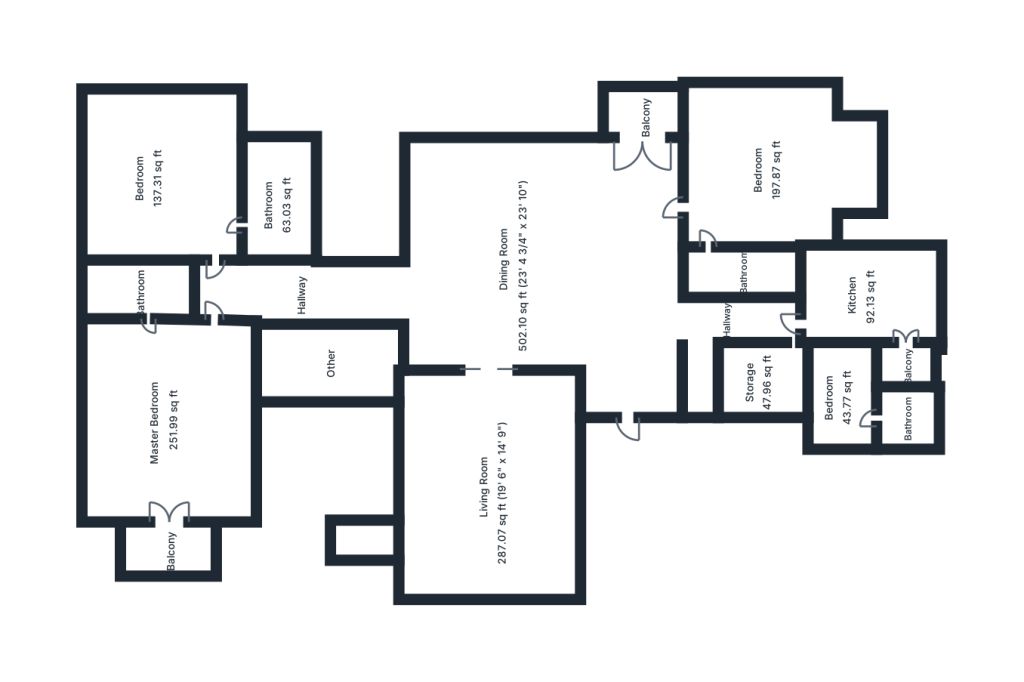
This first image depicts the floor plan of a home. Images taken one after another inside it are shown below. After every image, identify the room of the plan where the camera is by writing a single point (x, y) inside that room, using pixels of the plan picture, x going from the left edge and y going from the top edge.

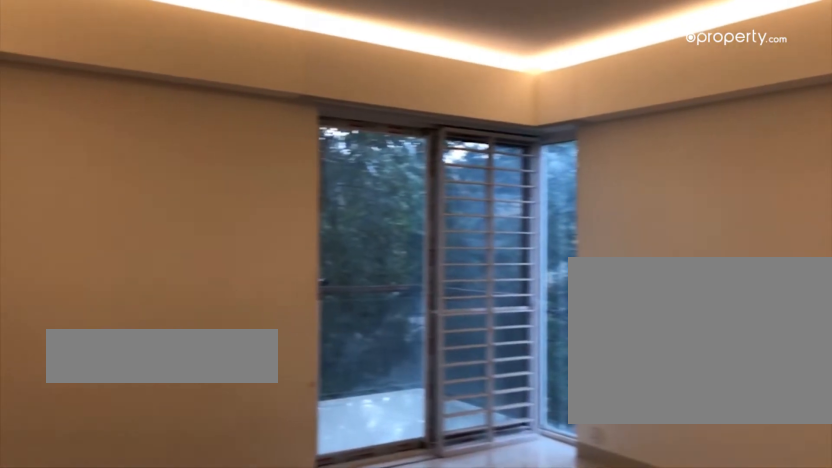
(191, 391)
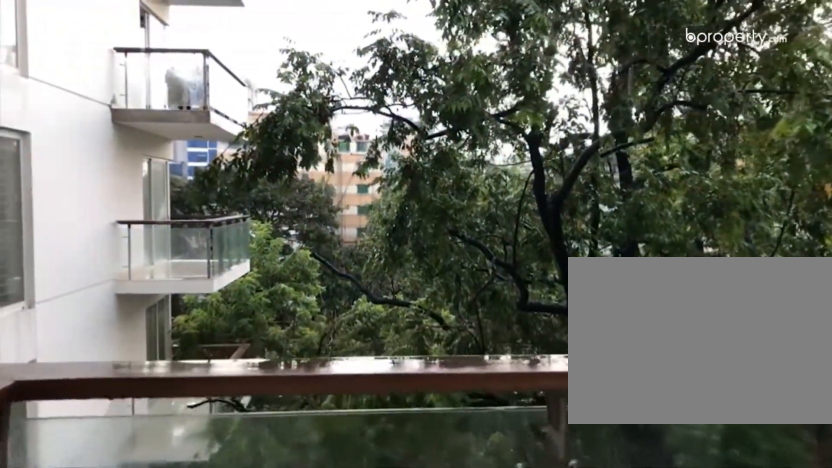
(163, 553)
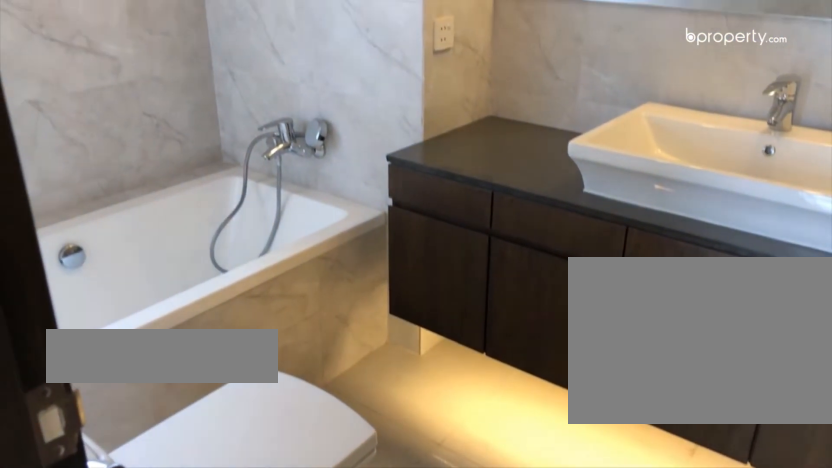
(143, 303)
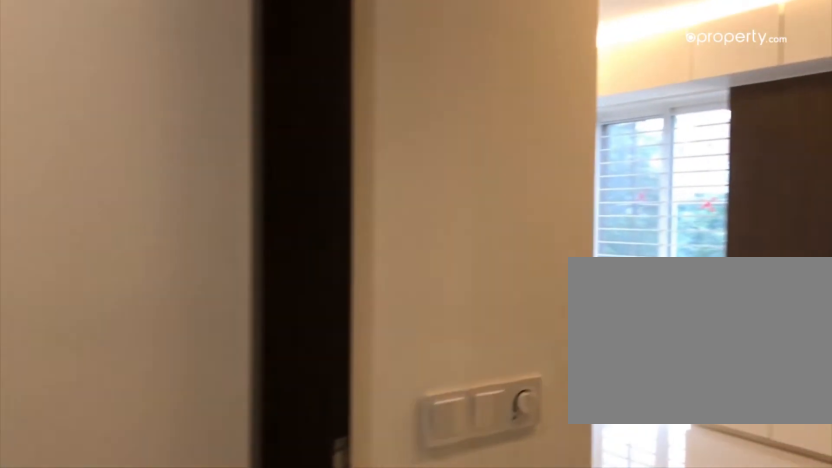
(170, 180)
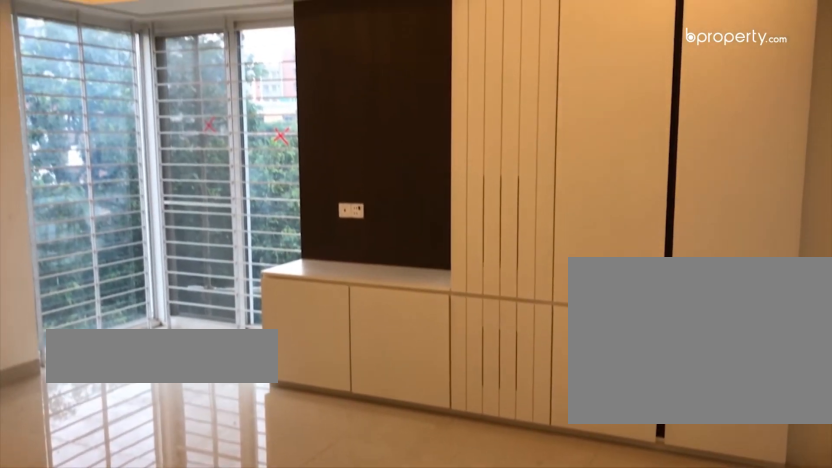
(170, 181)
